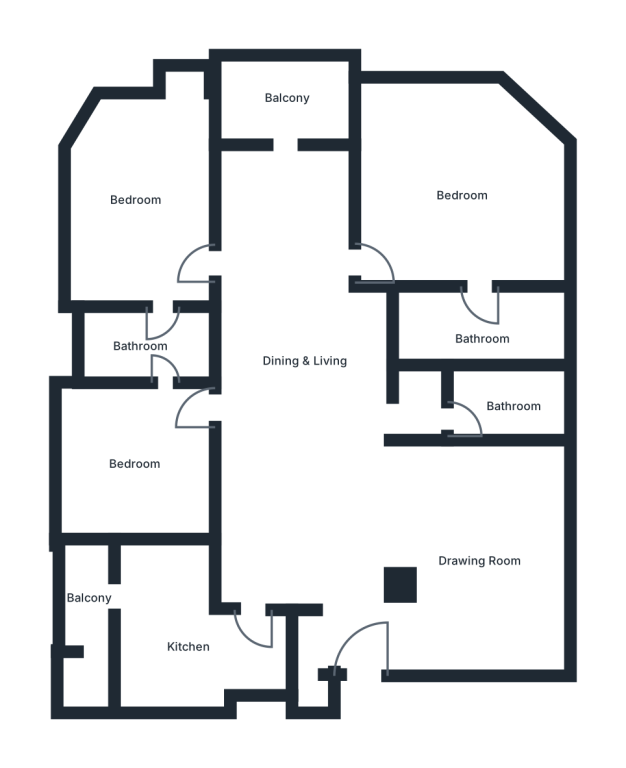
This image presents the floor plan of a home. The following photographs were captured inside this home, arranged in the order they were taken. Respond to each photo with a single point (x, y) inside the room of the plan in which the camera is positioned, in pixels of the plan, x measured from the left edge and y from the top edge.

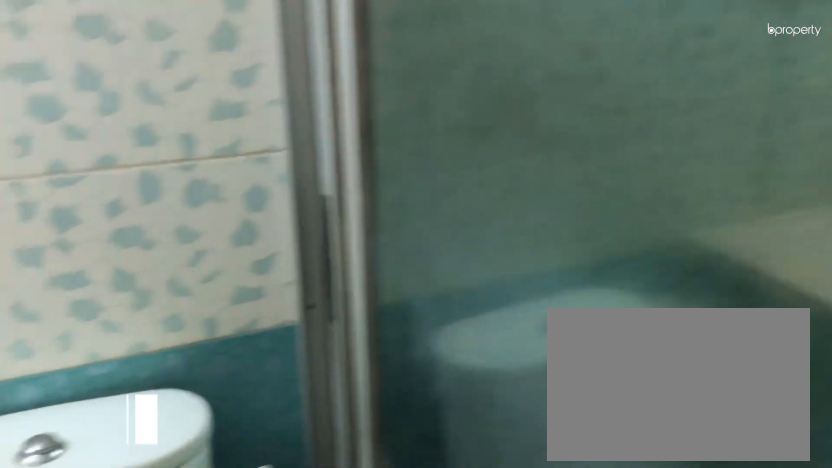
(504, 402)
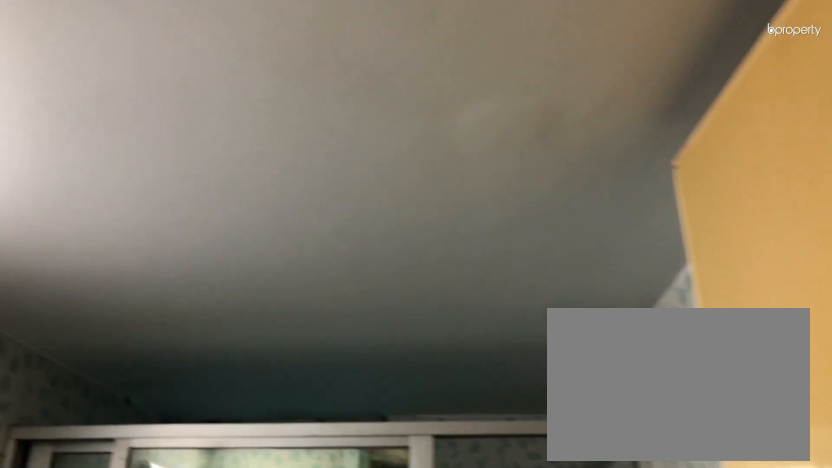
(504, 402)
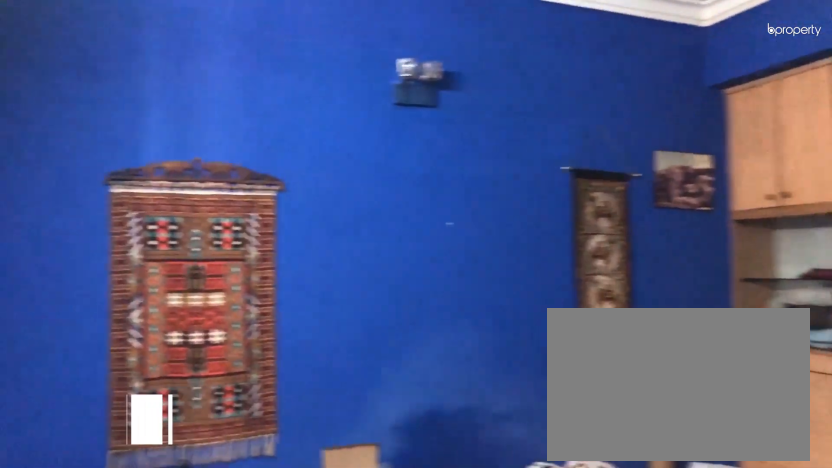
(141, 468)
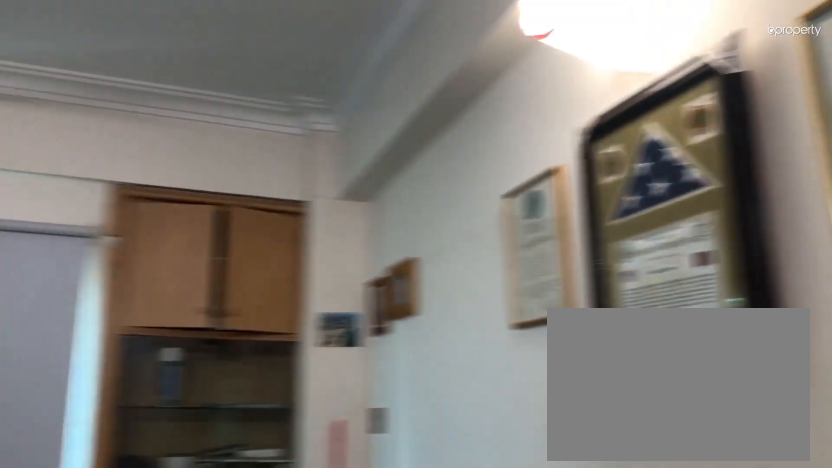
(136, 201)
